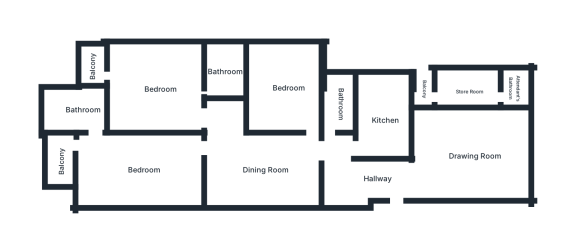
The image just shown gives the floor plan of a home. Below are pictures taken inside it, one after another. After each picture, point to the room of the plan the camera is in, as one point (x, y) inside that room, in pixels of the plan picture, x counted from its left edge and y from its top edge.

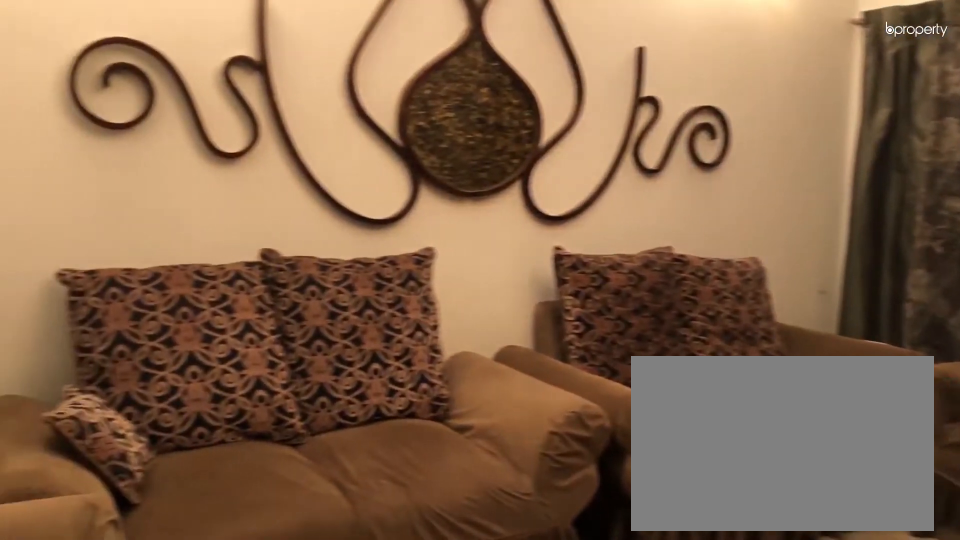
(474, 154)
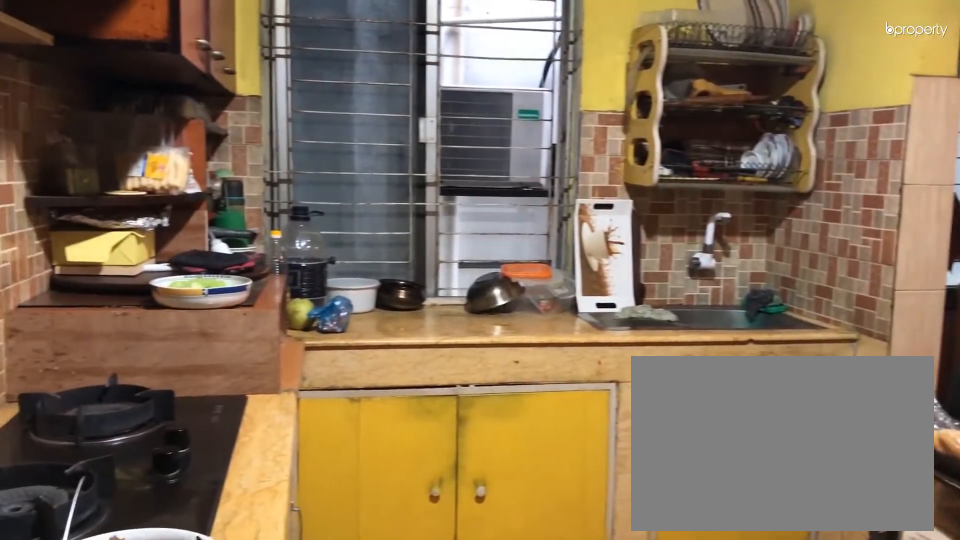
(386, 118)
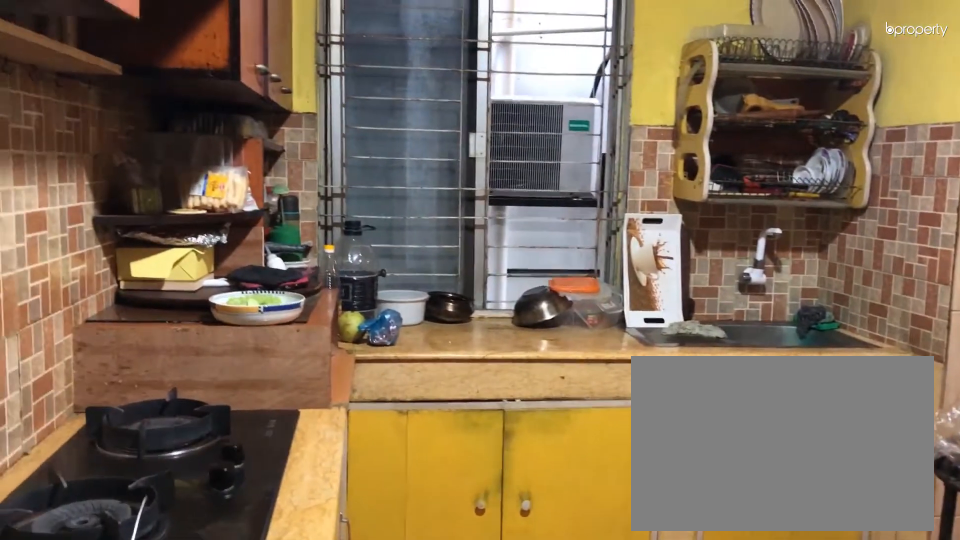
(386, 118)
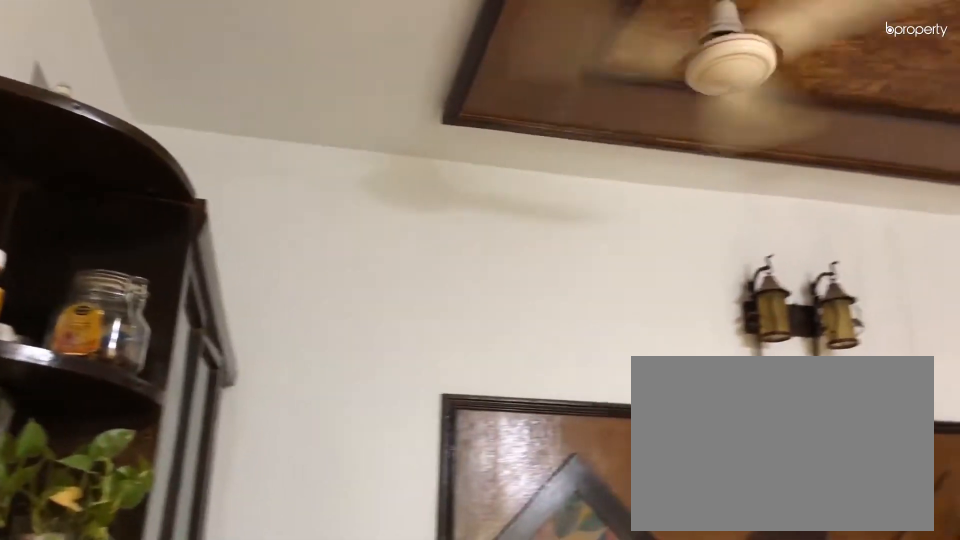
(264, 166)
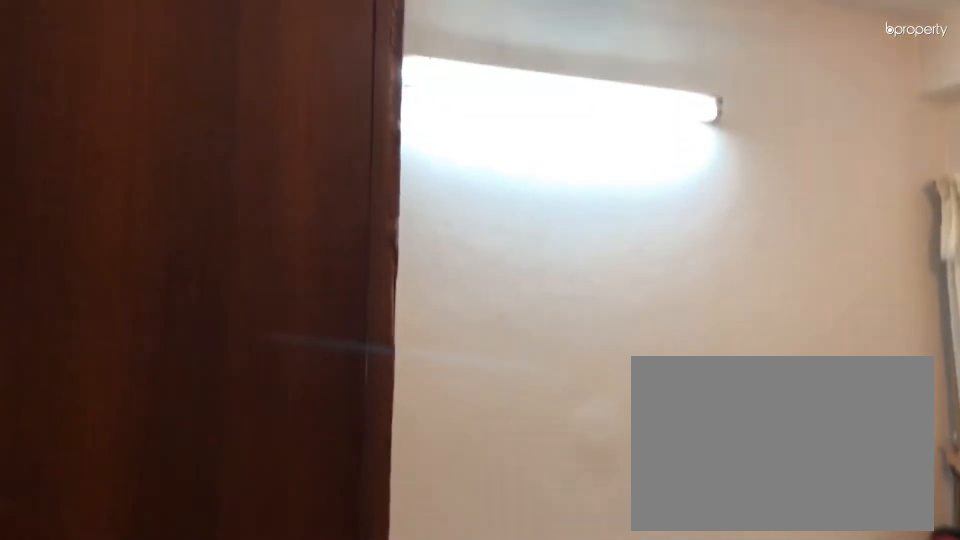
(284, 88)
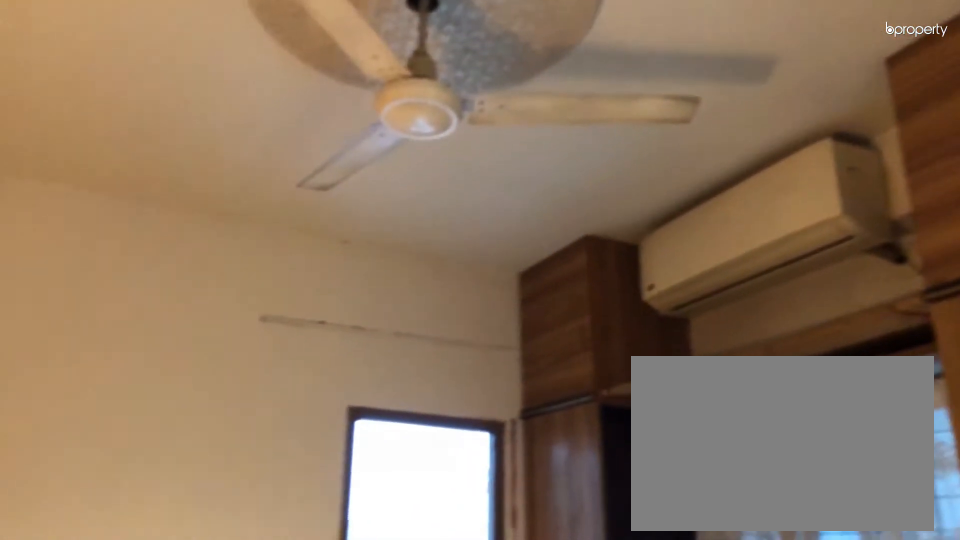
(157, 84)
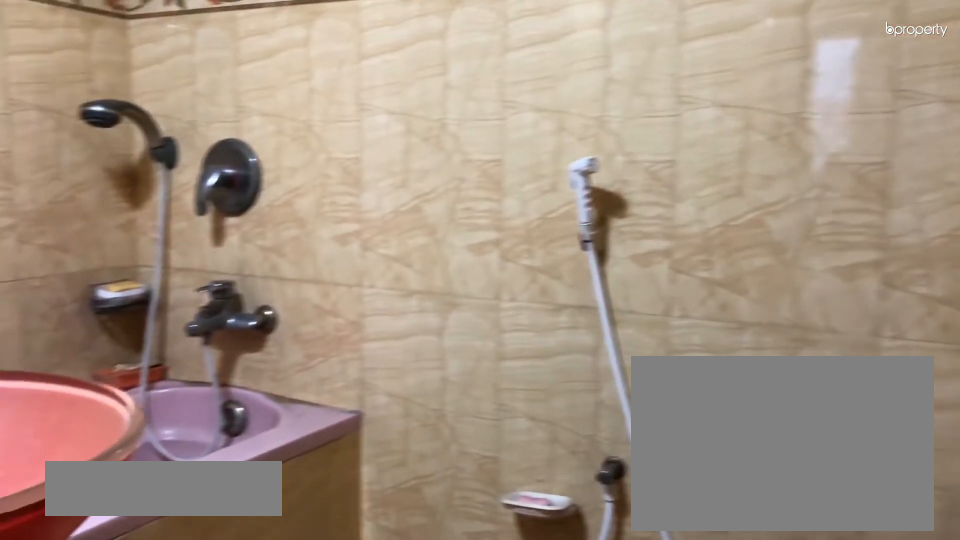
(225, 74)
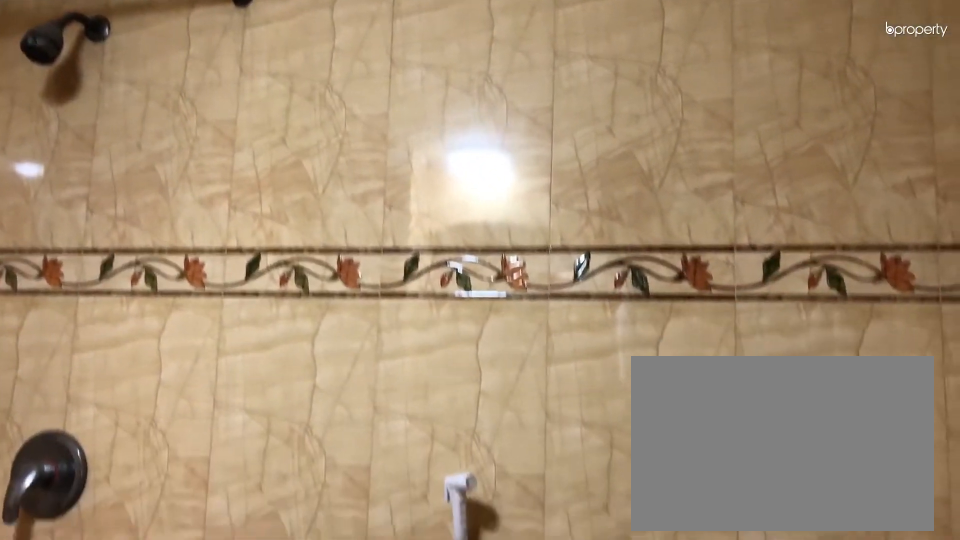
(225, 74)
